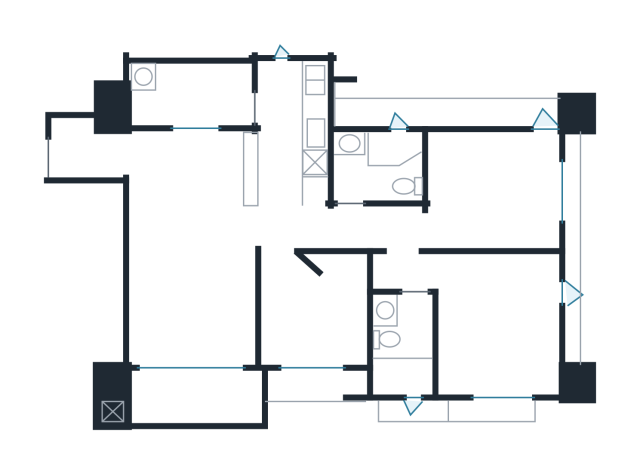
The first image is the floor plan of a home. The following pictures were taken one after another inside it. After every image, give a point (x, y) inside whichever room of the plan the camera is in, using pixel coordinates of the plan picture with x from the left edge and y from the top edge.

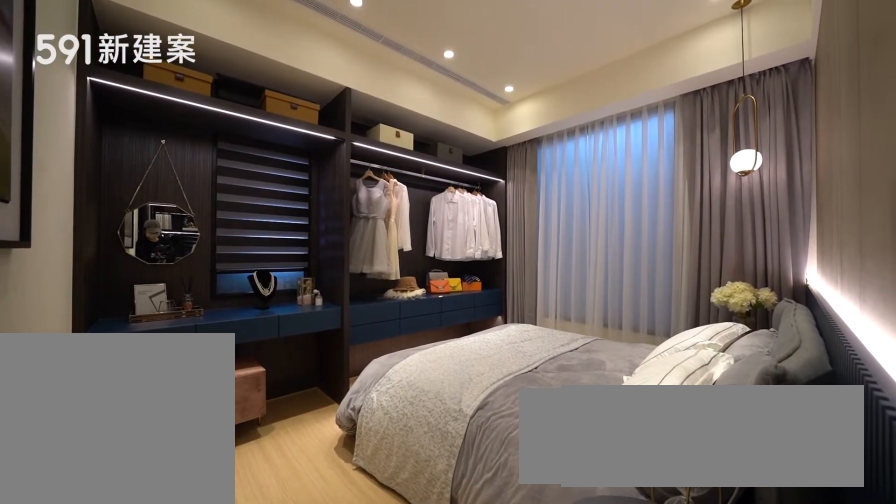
(486, 319)
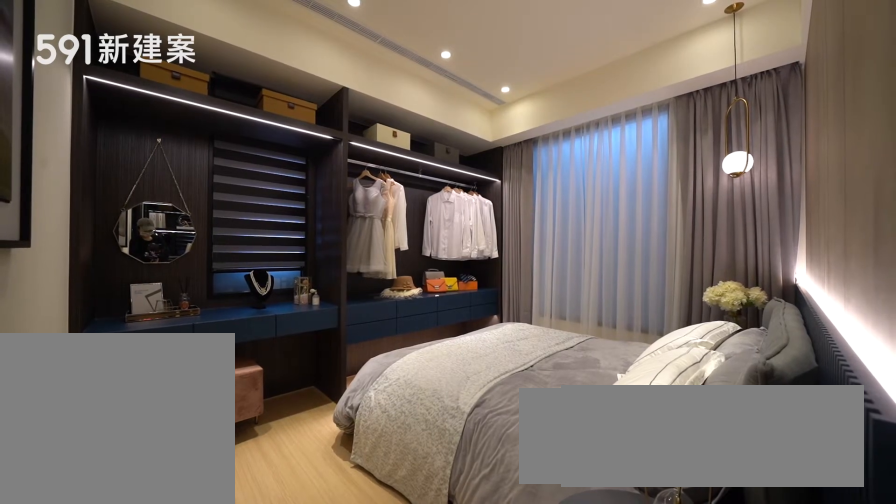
(486, 319)
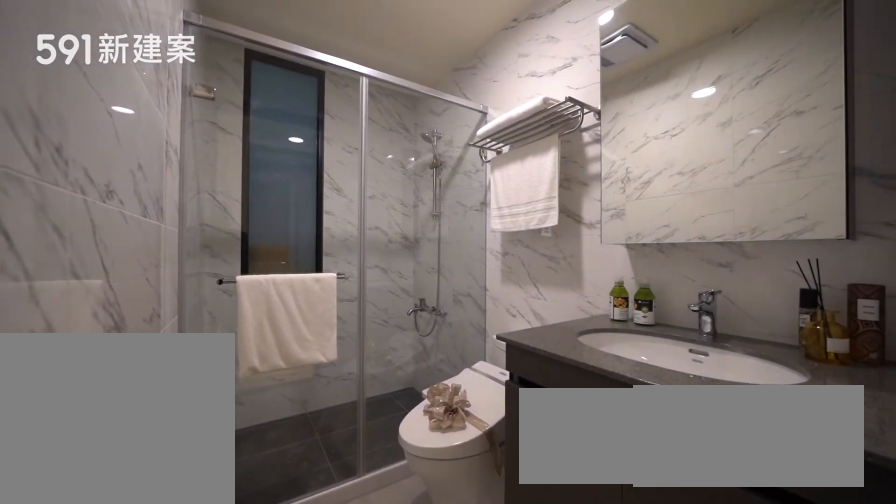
(400, 348)
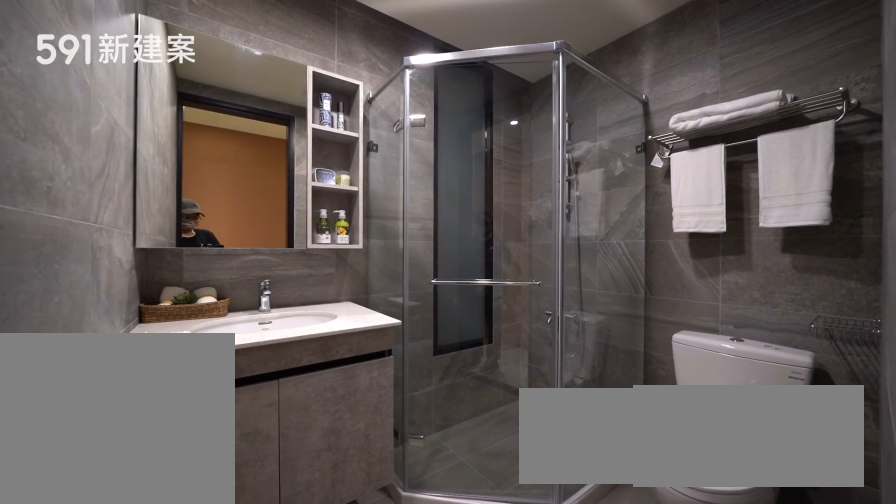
(383, 165)
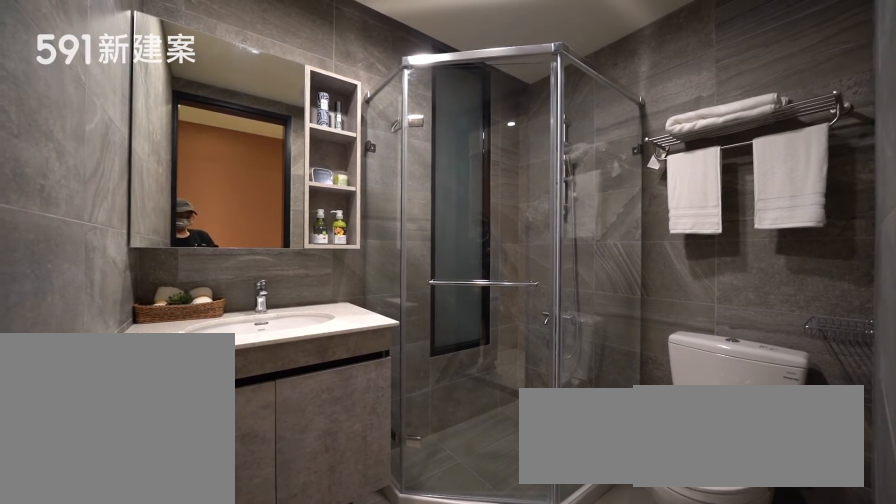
(383, 165)
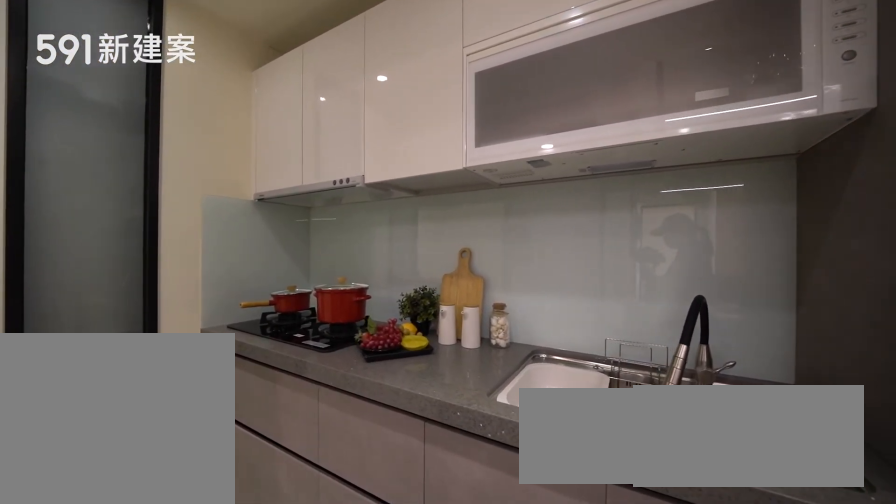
(293, 128)
